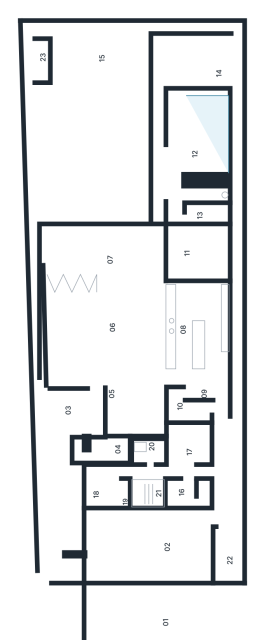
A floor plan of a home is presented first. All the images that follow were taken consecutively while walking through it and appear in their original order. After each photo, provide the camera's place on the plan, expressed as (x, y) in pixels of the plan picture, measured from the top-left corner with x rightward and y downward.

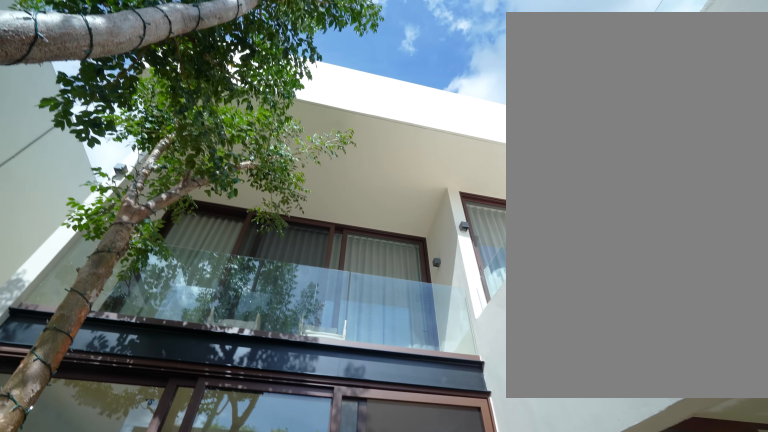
(179, 256)
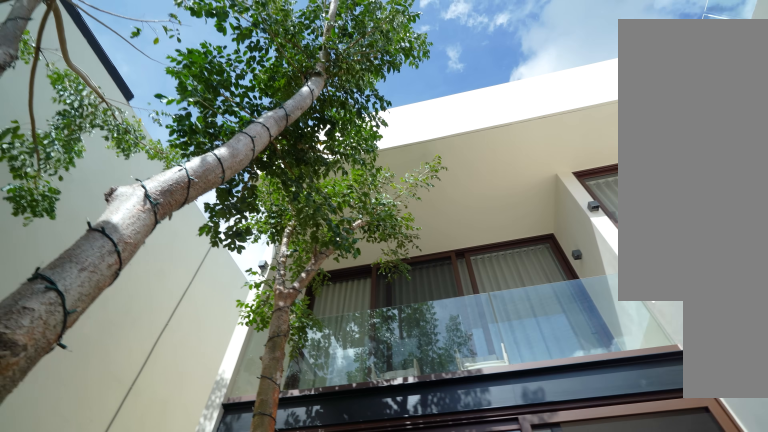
(179, 255)
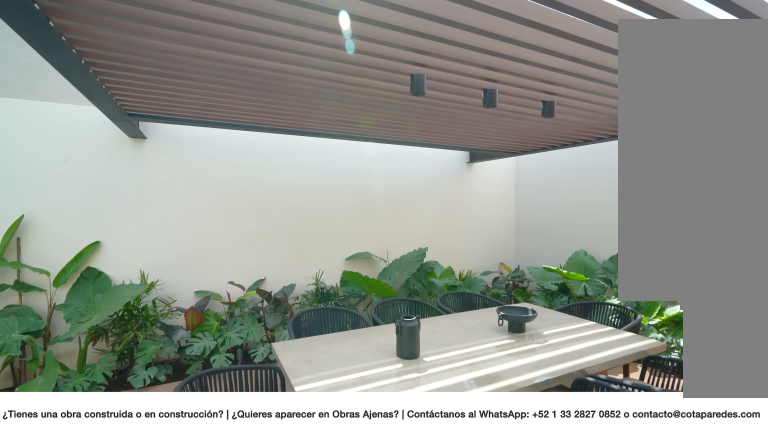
(178, 89)
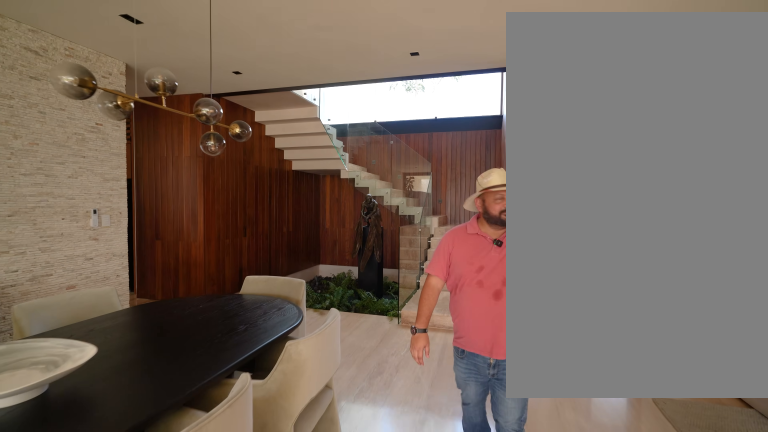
(118, 364)
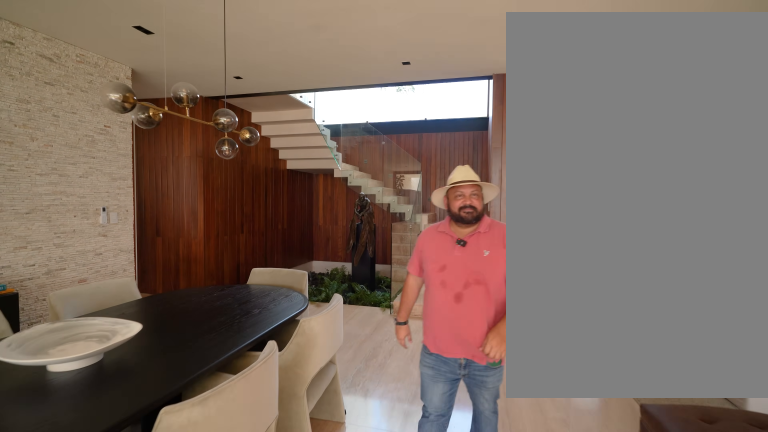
(118, 364)
